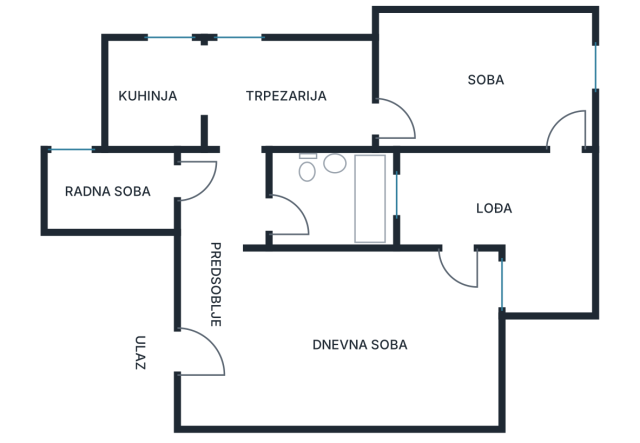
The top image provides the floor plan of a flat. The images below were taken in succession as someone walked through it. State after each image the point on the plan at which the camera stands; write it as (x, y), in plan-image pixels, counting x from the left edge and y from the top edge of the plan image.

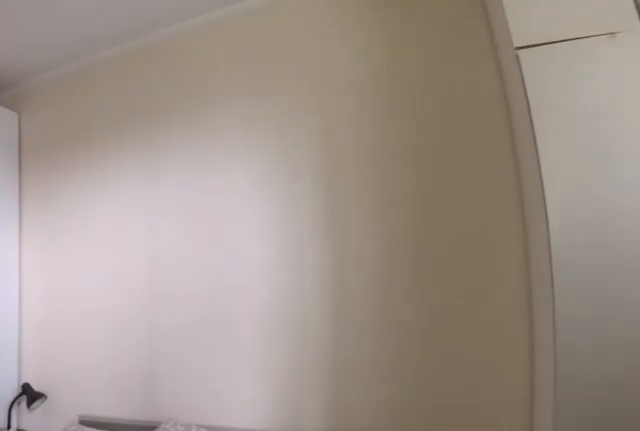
(574, 150)
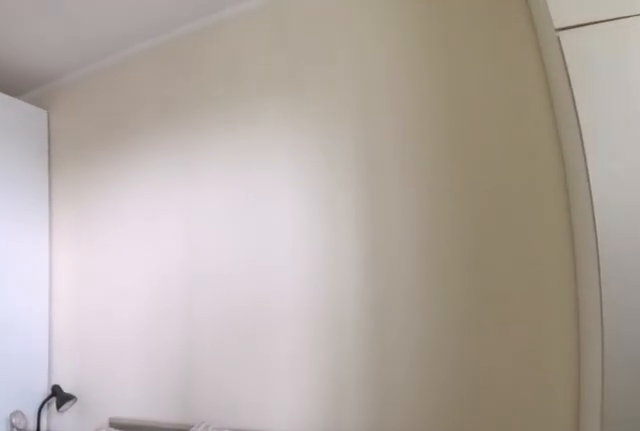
(577, 126)
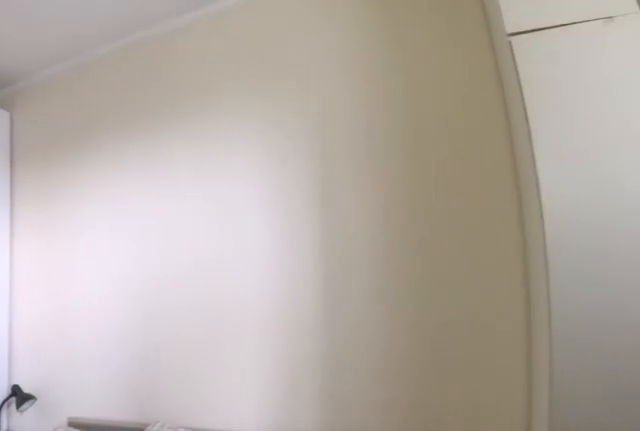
(577, 126)
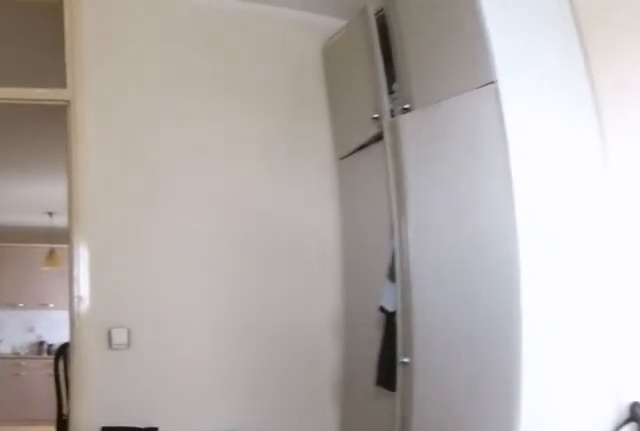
(533, 126)
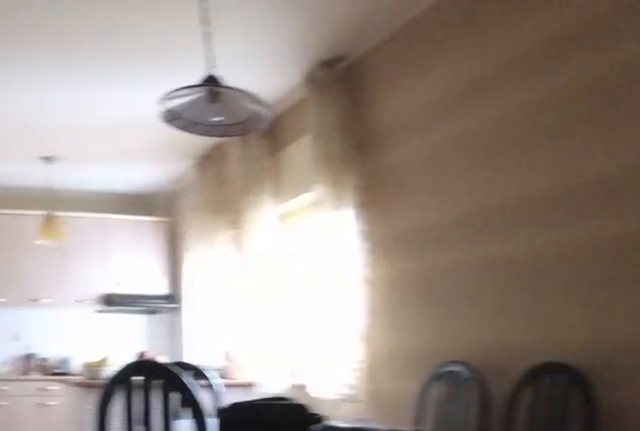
(401, 127)
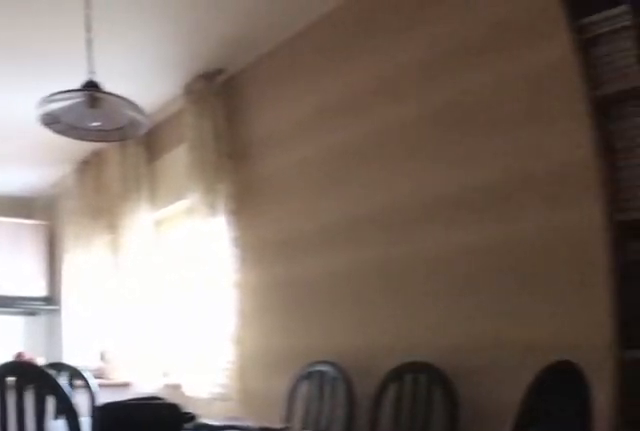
(390, 126)
